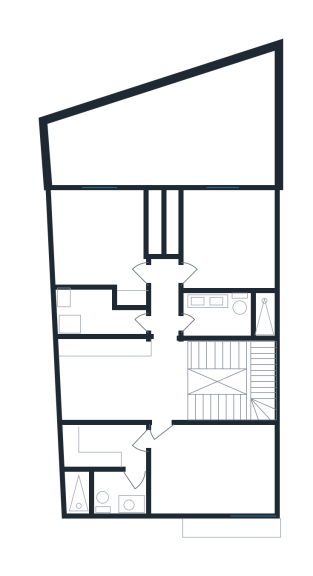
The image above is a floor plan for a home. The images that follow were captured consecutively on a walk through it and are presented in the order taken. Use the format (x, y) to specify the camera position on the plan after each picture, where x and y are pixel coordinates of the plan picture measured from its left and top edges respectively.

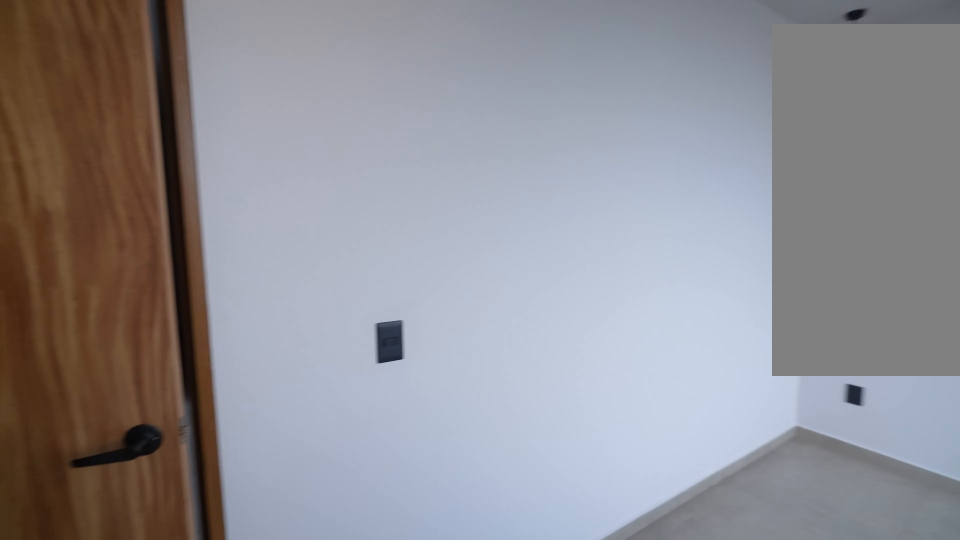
(154, 447)
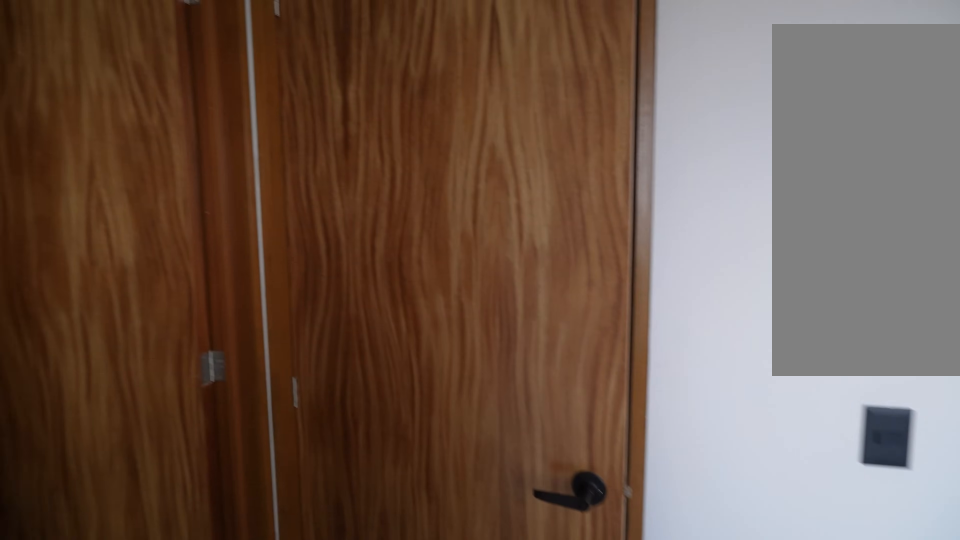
(155, 447)
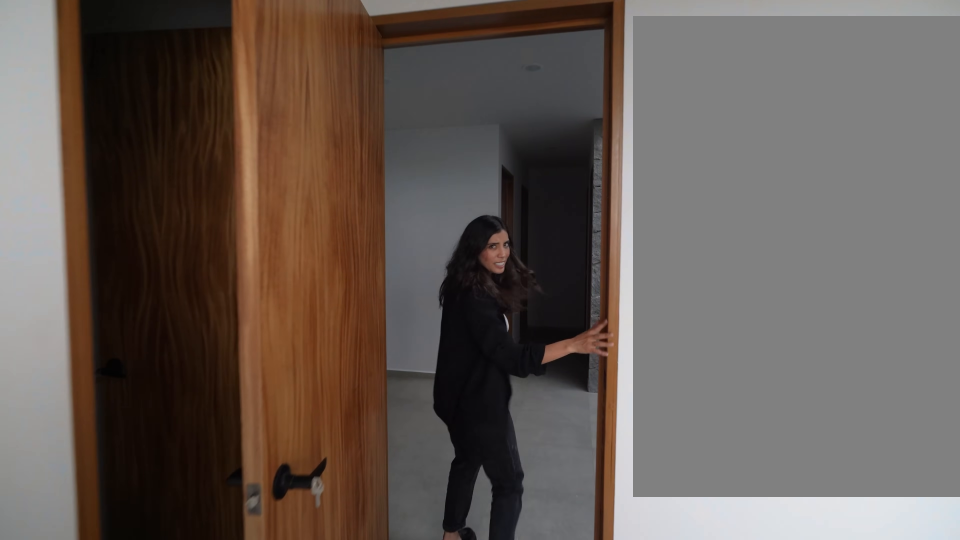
(164, 442)
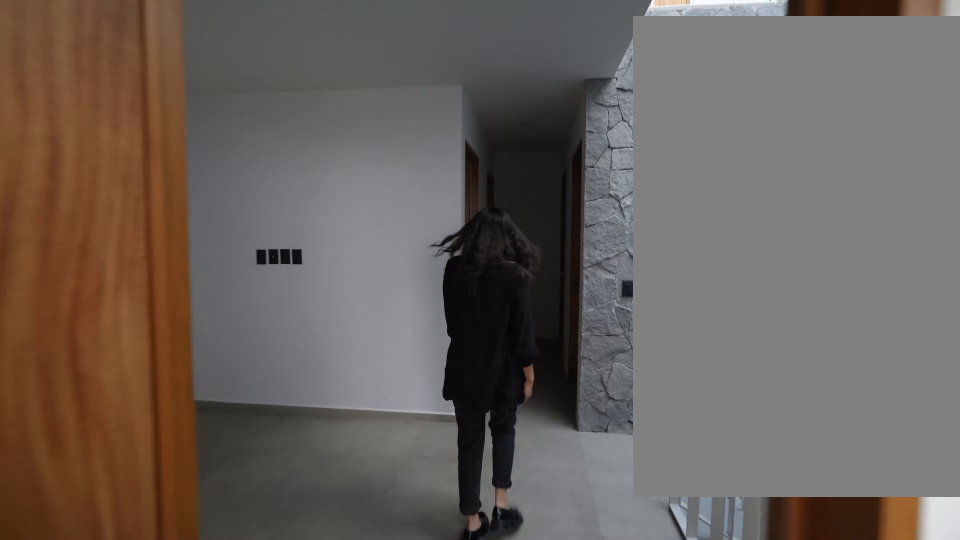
(161, 408)
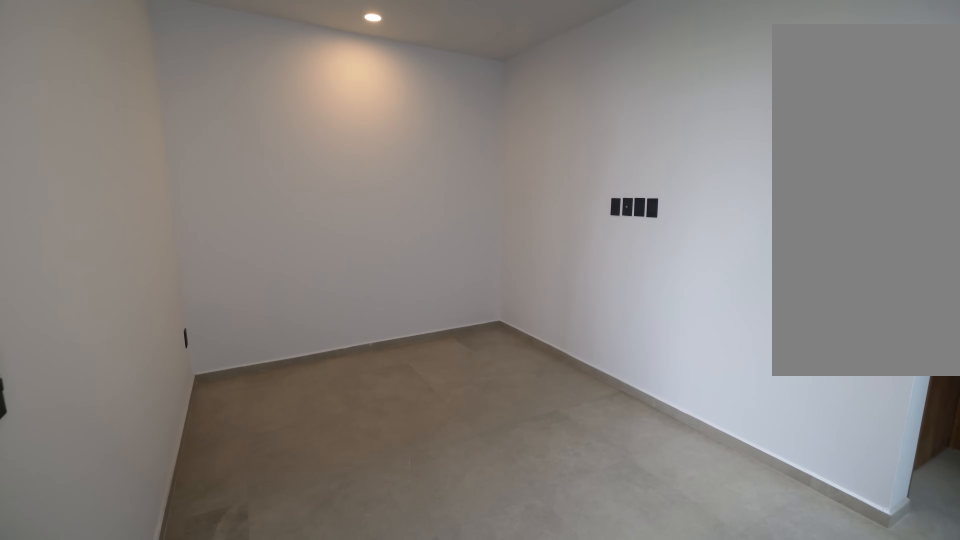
(162, 396)
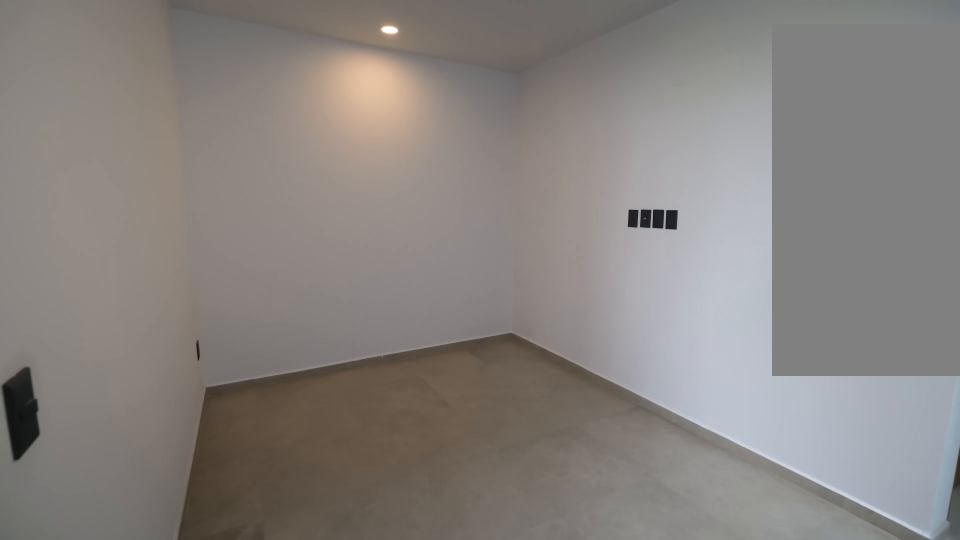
(162, 396)
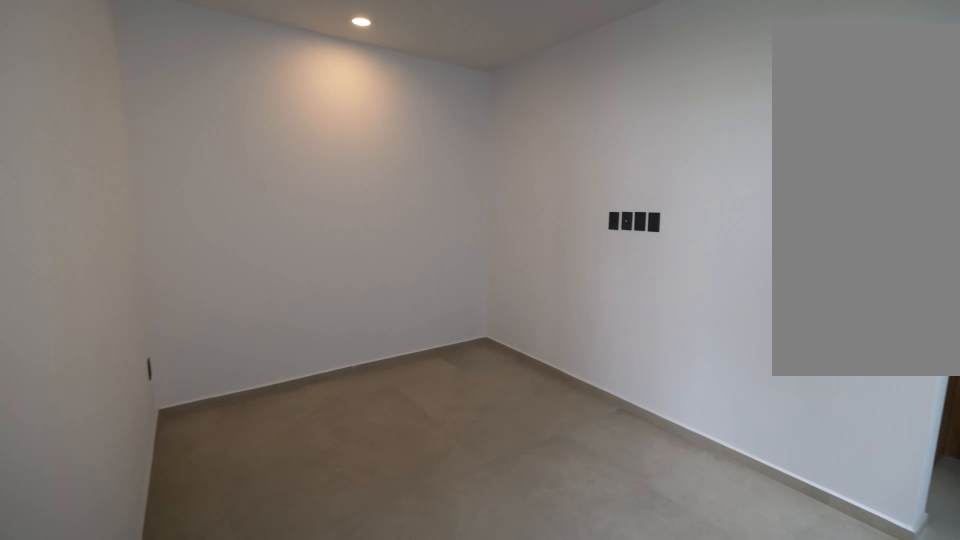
(162, 396)
